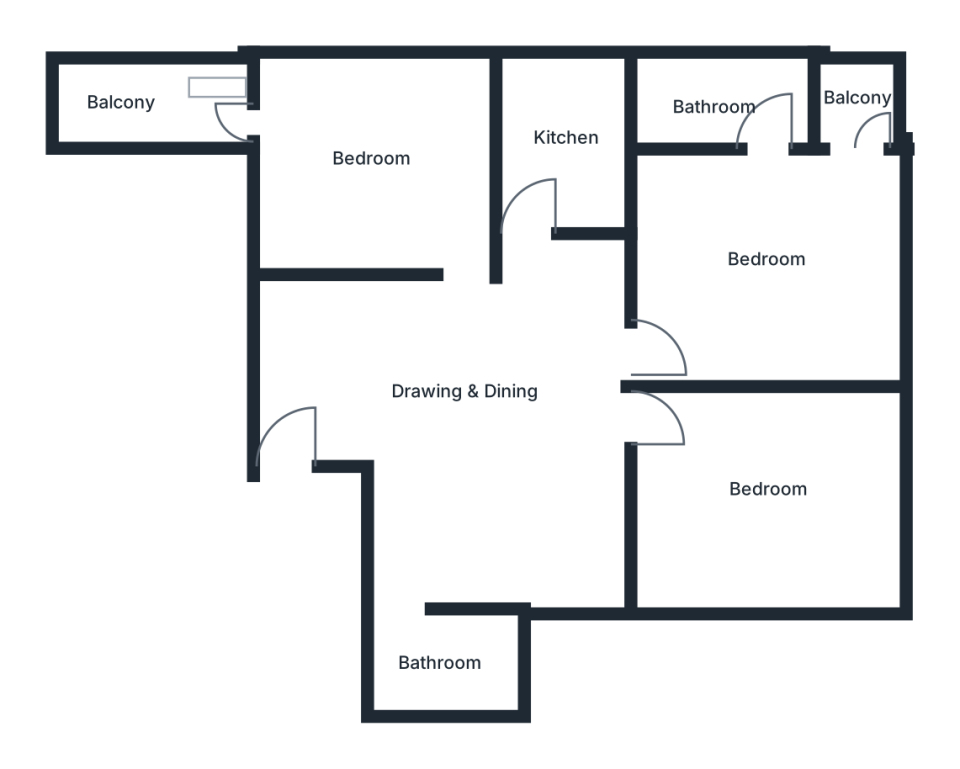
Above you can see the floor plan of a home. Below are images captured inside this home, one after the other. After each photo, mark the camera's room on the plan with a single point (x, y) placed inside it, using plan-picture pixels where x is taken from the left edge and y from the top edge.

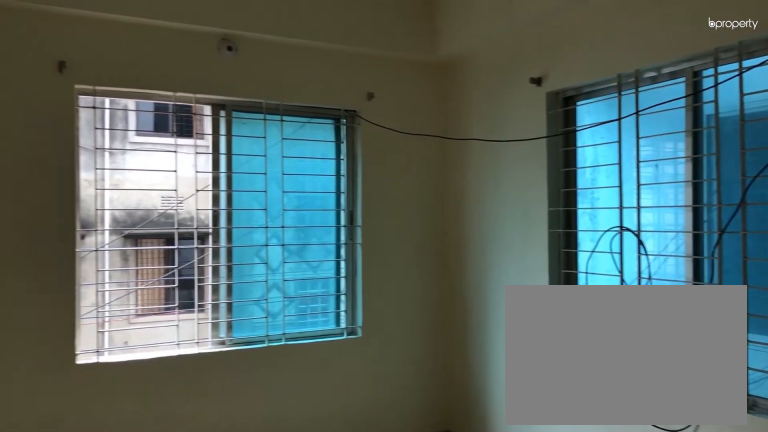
(771, 491)
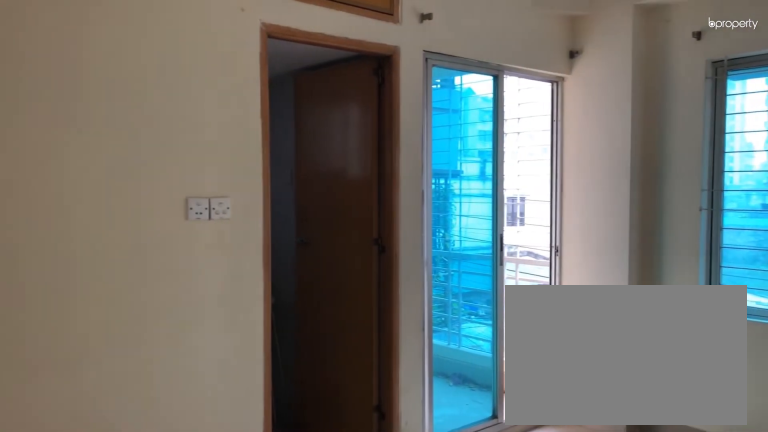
(770, 256)
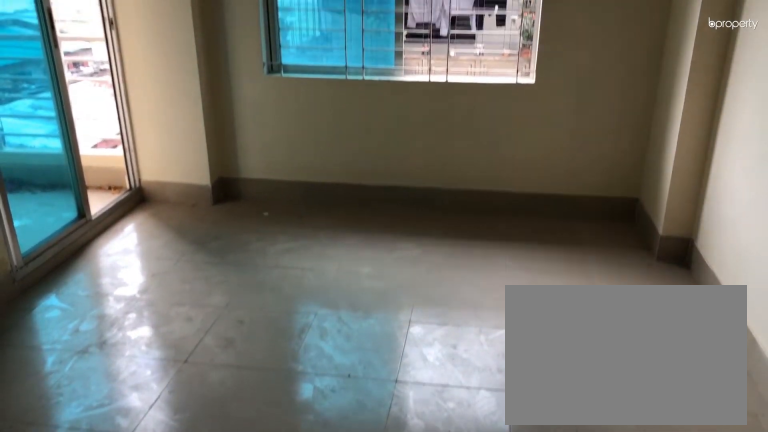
(770, 256)
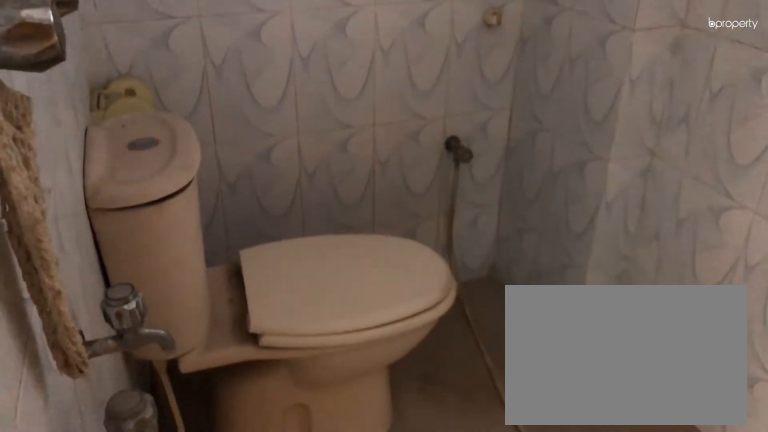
(713, 110)
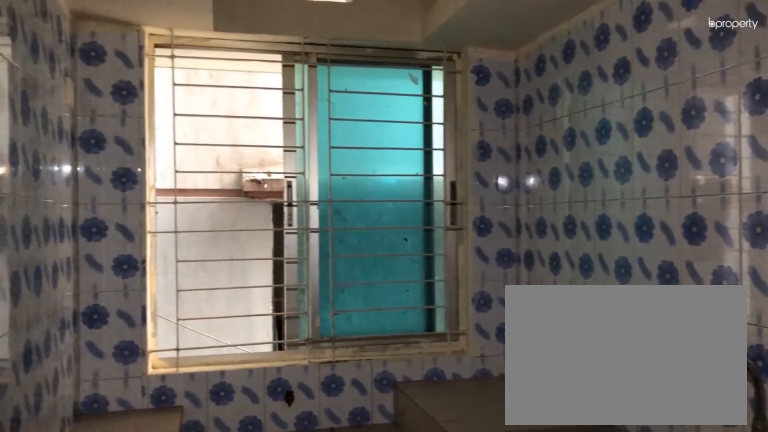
(567, 131)
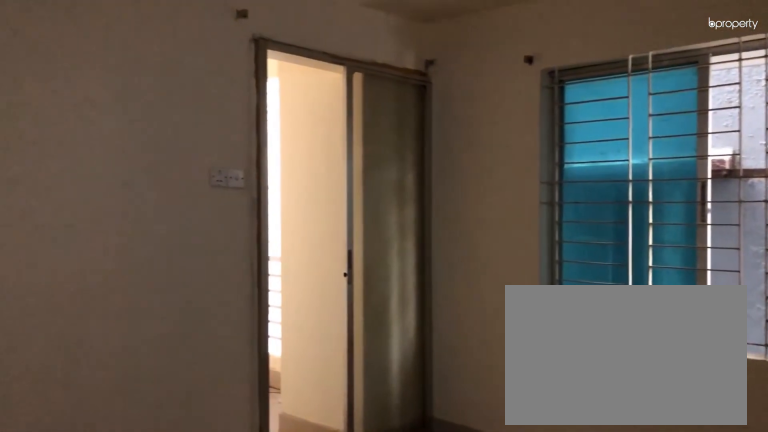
(369, 157)
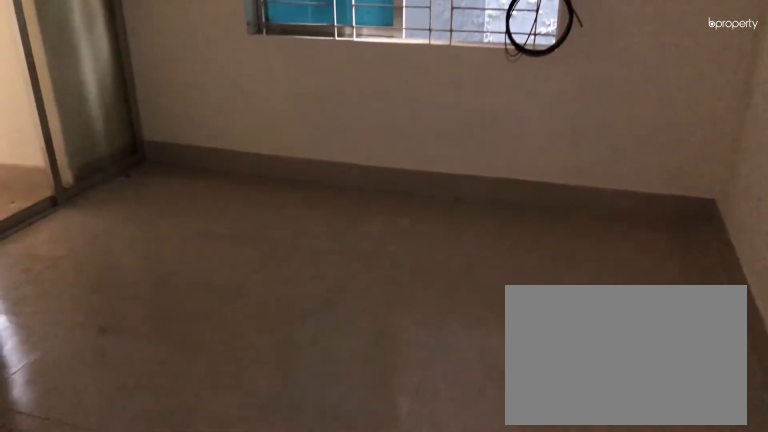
(369, 157)
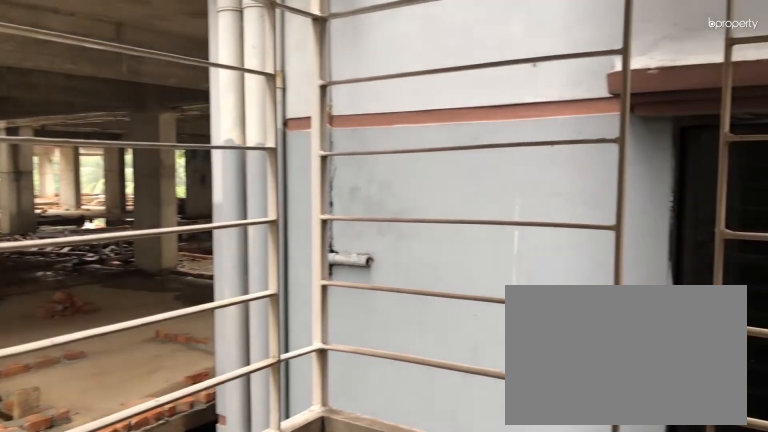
(123, 105)
